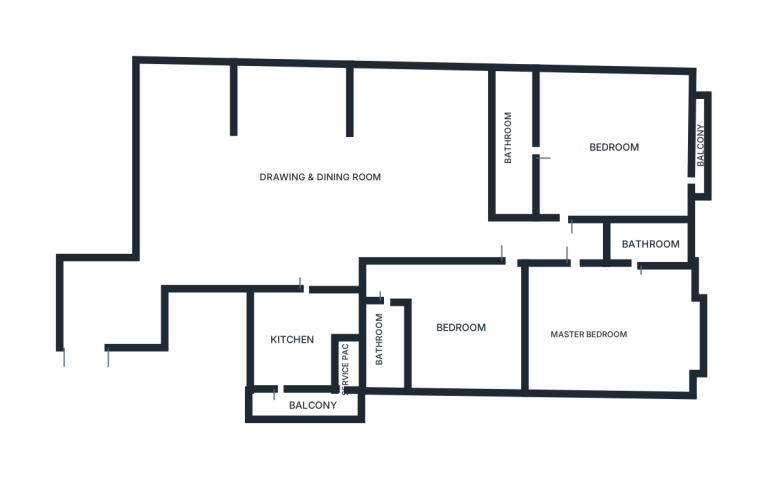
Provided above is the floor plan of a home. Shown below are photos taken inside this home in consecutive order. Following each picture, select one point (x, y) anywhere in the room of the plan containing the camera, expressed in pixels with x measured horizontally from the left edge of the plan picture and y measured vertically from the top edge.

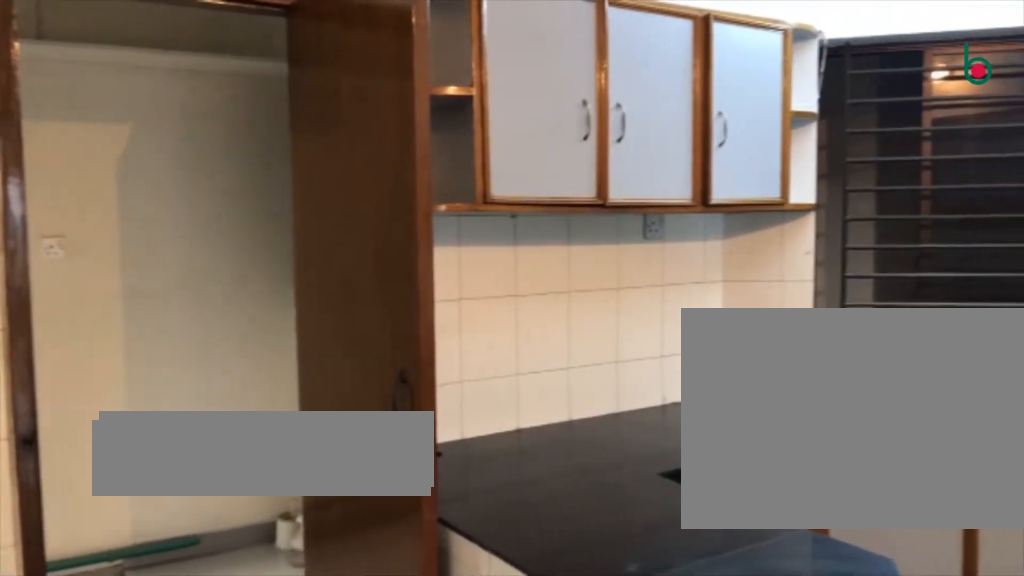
(300, 335)
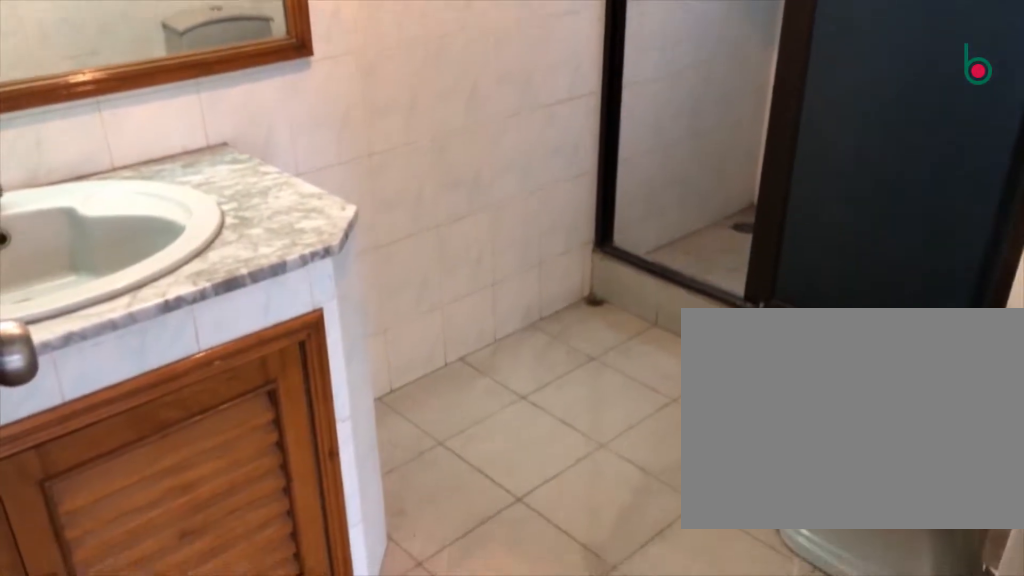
(513, 151)
